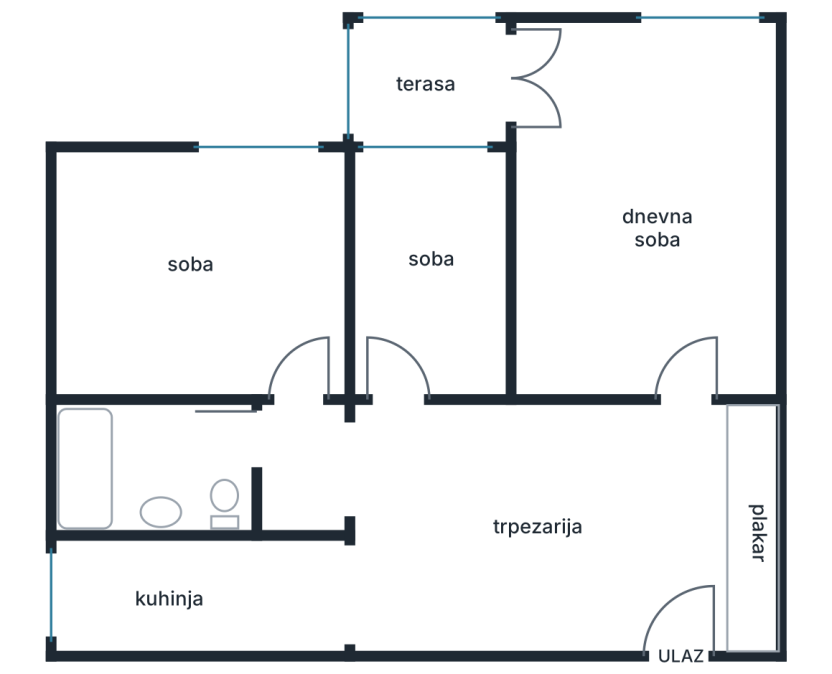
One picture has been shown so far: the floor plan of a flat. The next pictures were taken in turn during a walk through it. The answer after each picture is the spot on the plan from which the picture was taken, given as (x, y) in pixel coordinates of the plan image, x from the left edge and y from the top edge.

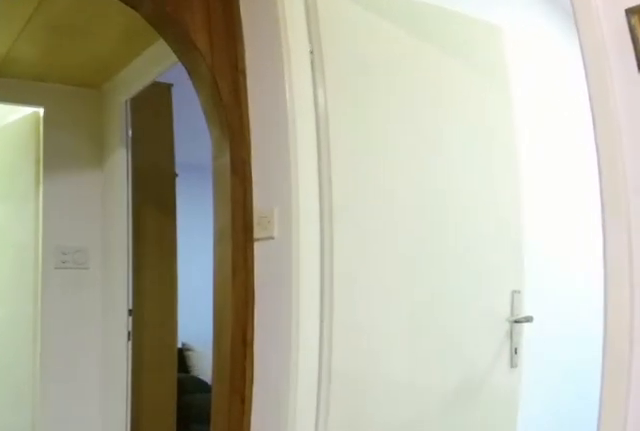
(511, 433)
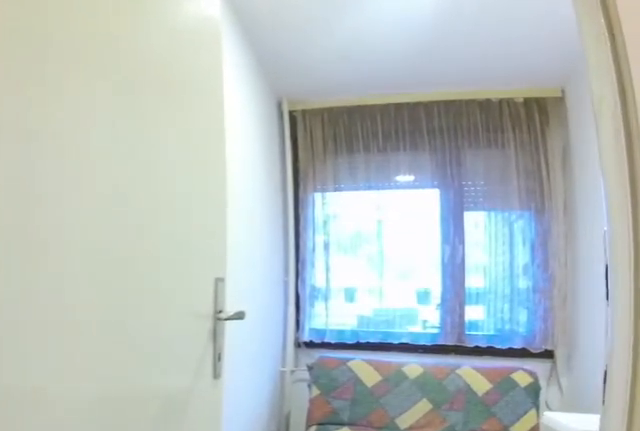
(426, 450)
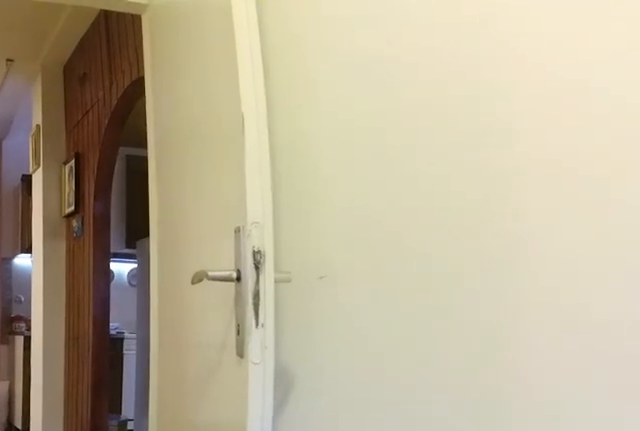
(424, 247)
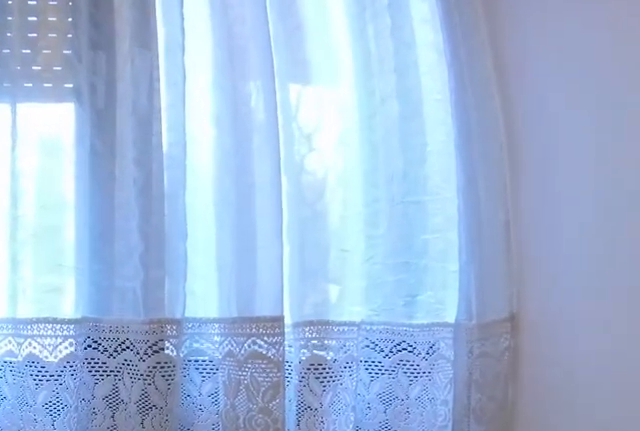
(311, 229)
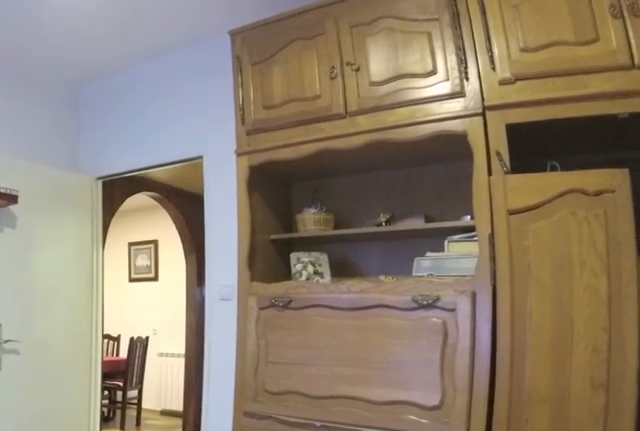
(216, 218)
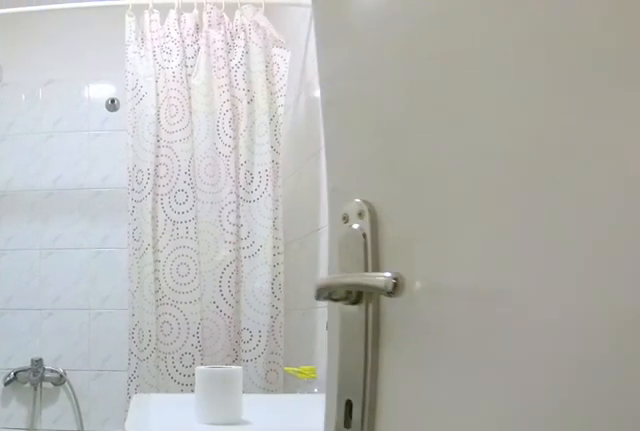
(280, 424)
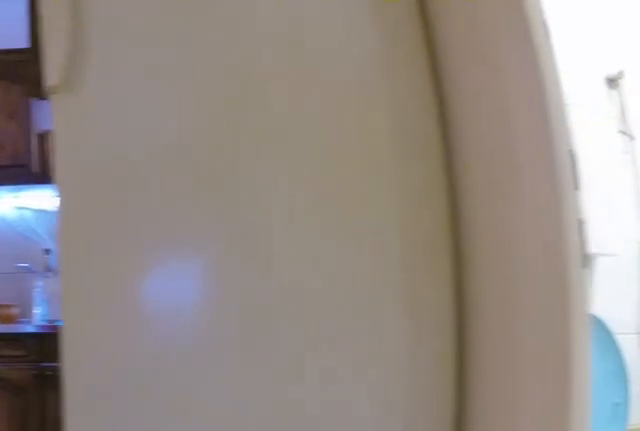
(277, 422)
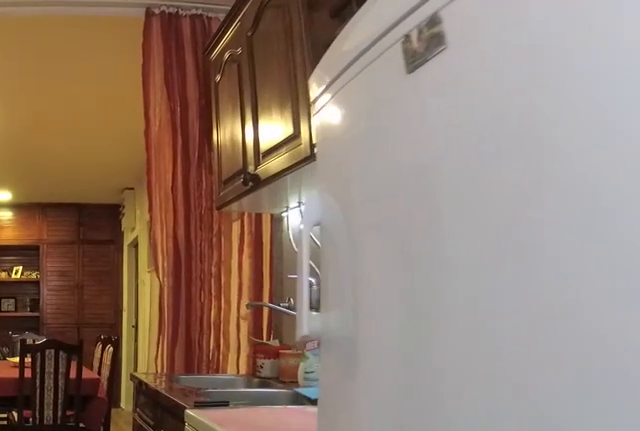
(156, 590)
